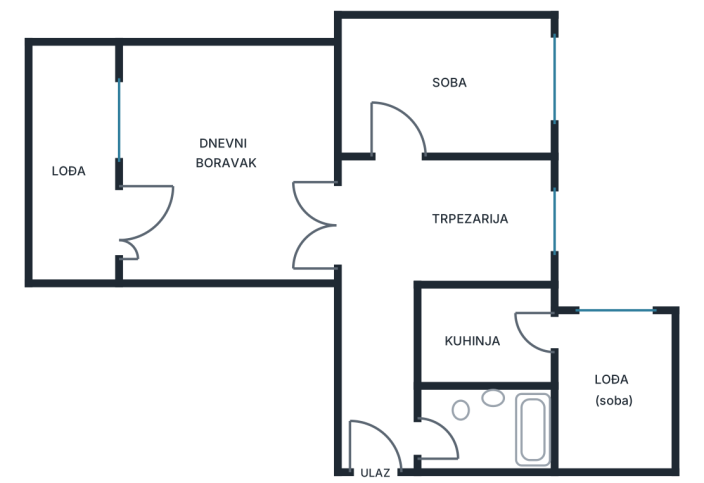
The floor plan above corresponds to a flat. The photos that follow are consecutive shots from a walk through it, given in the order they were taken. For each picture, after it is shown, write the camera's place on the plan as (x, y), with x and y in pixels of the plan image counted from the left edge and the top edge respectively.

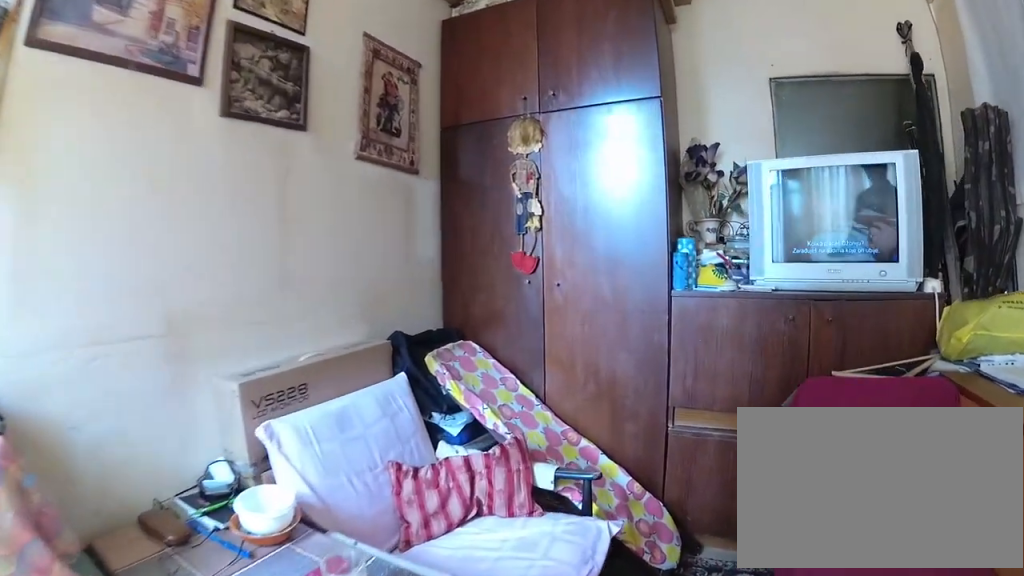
(603, 340)
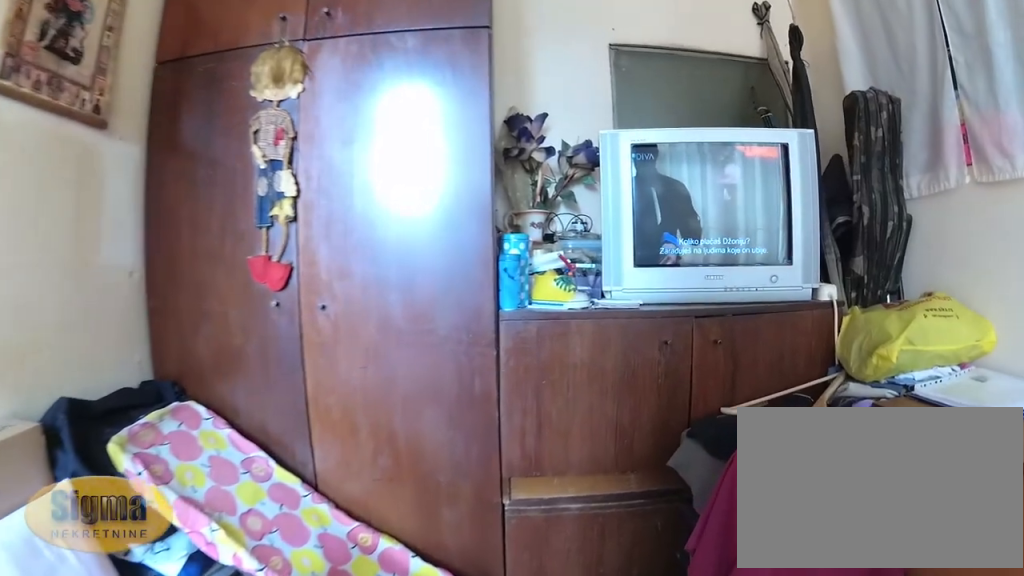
(626, 382)
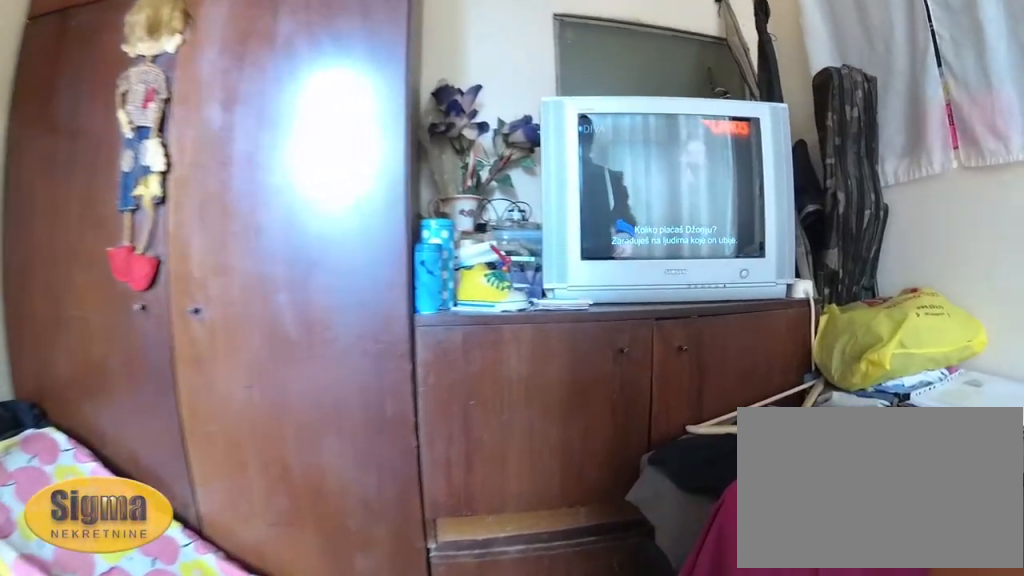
(625, 401)
